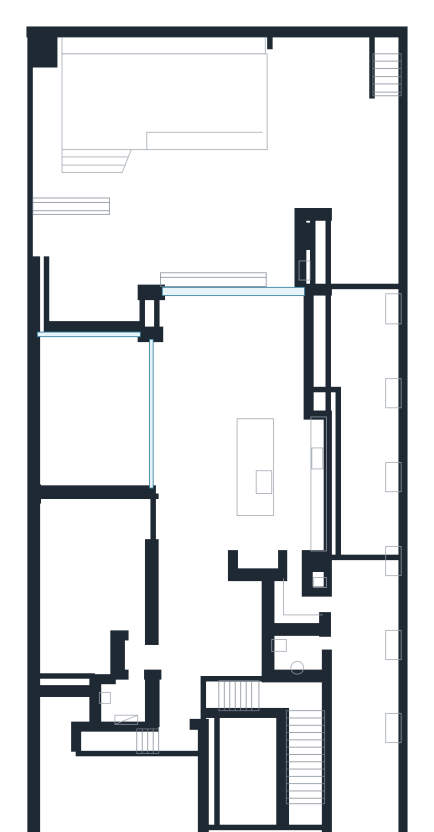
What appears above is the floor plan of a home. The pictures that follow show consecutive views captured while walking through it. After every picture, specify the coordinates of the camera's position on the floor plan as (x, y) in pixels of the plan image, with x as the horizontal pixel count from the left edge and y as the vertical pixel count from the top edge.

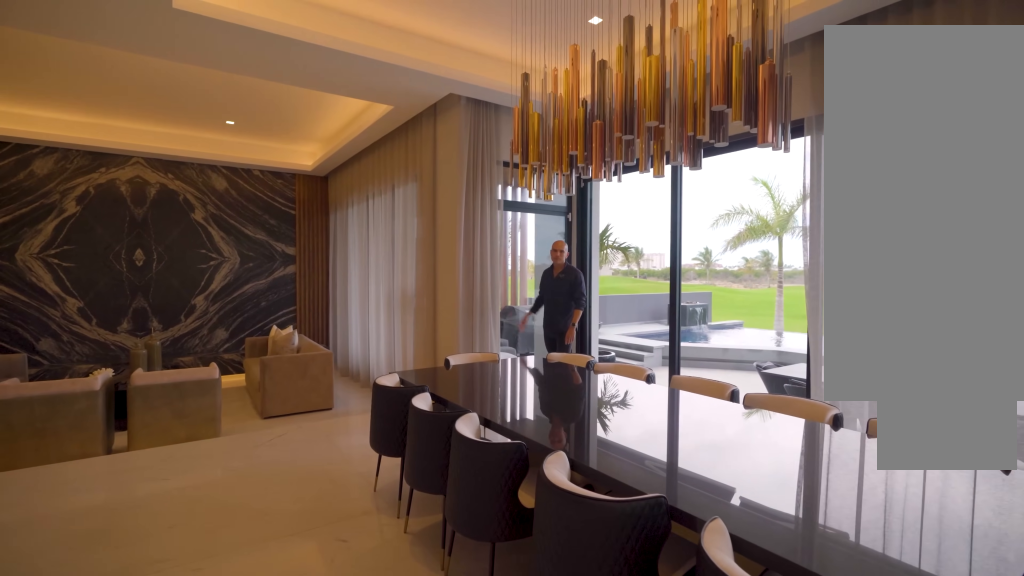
(245, 396)
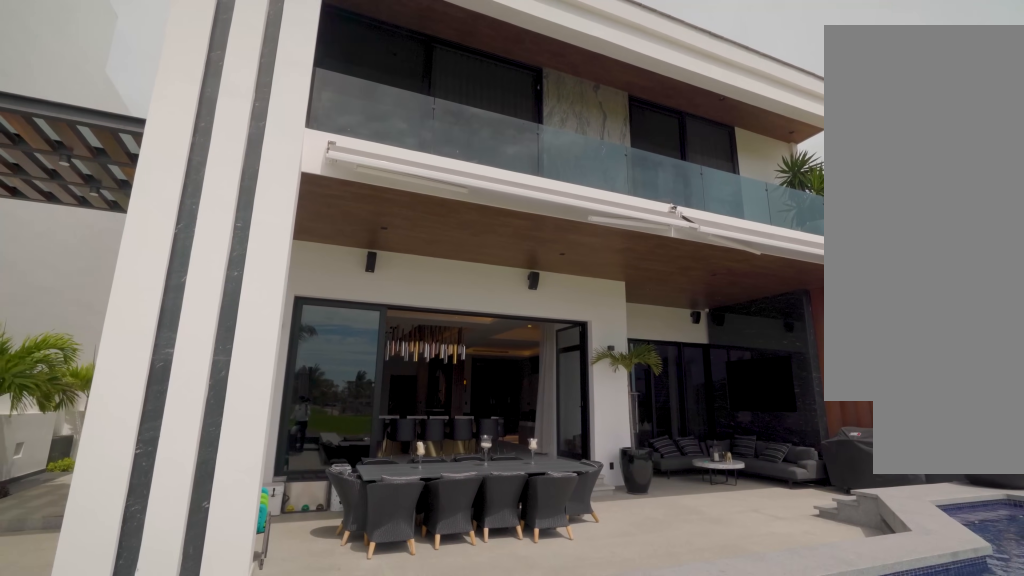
(294, 135)
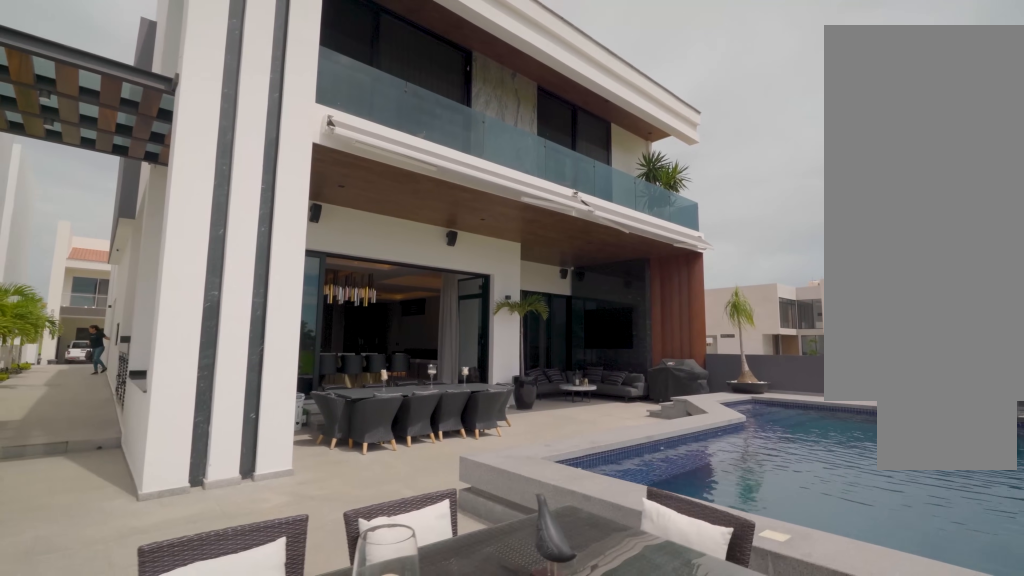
(343, 109)
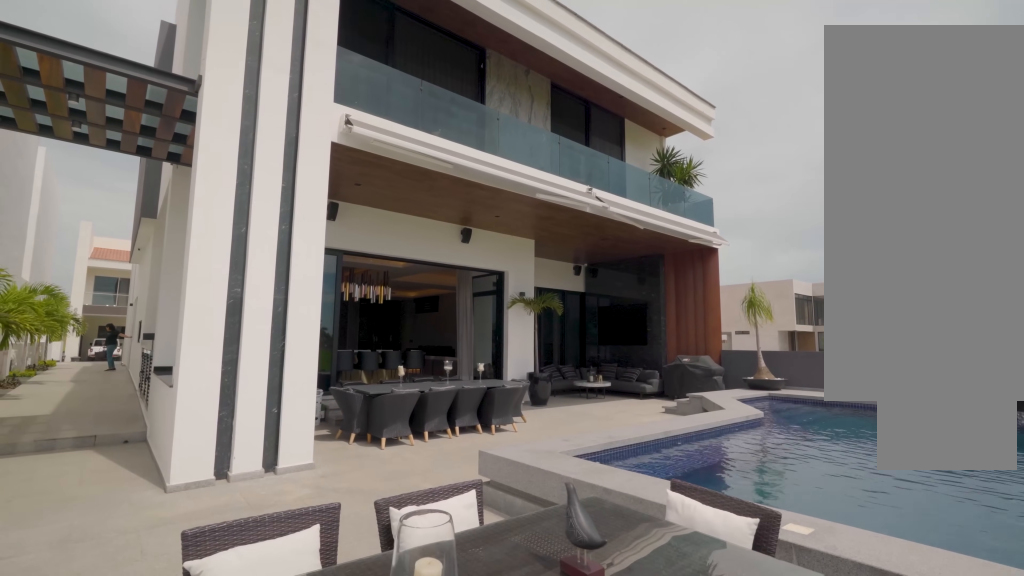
(343, 109)
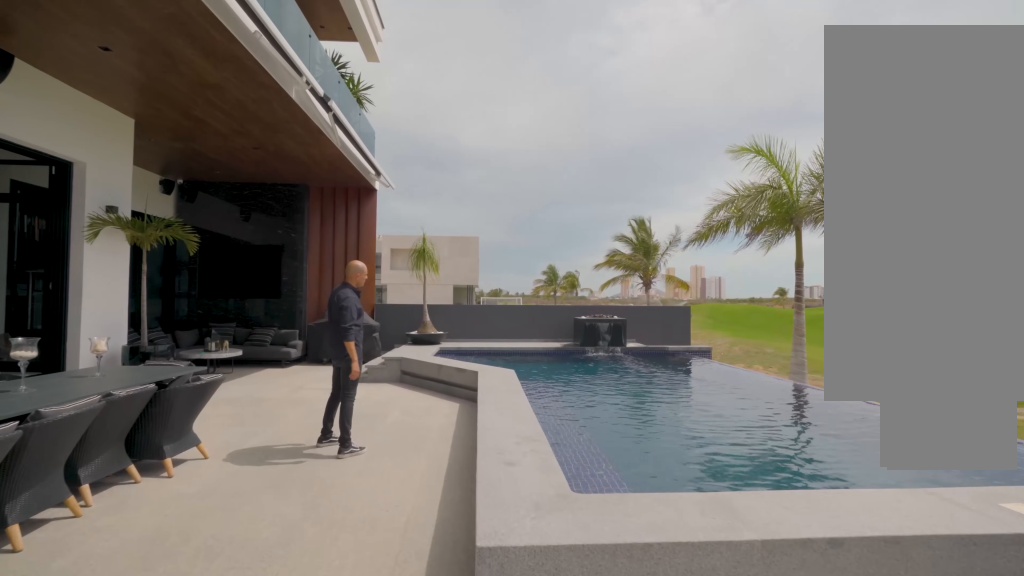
(217, 179)
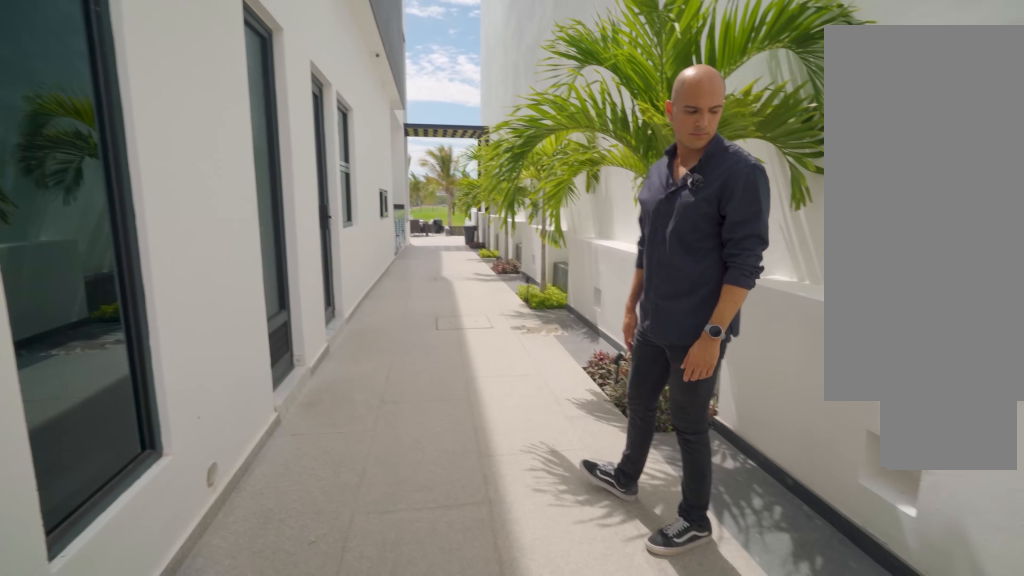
(359, 762)
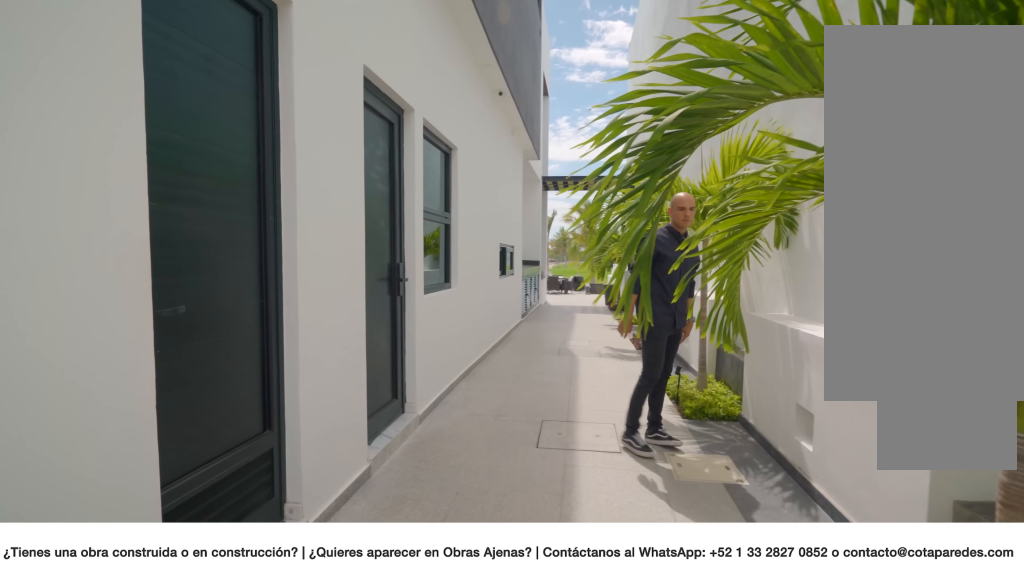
(365, 700)
